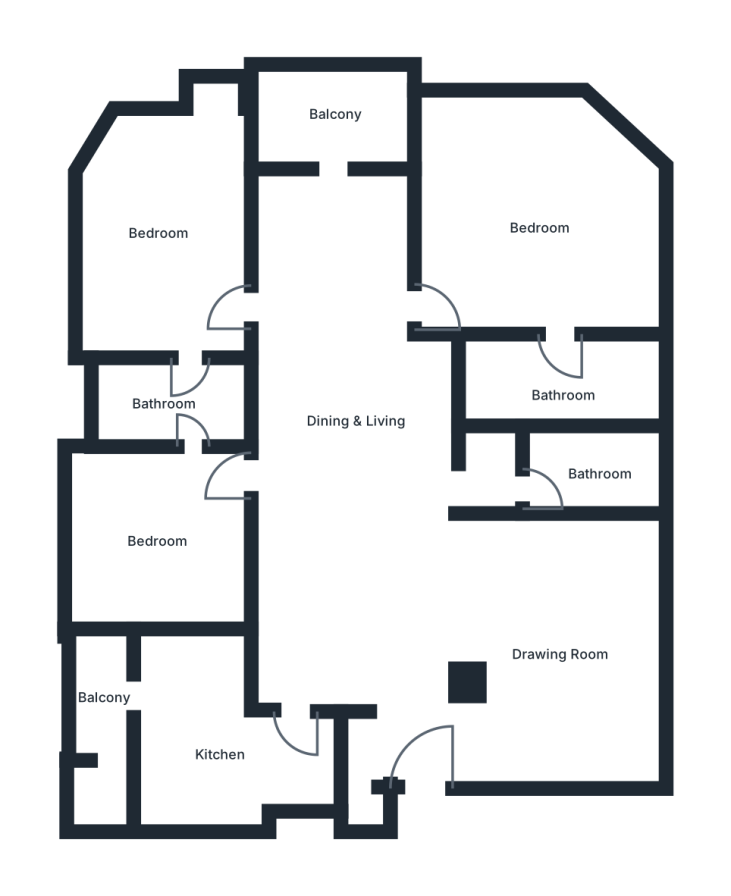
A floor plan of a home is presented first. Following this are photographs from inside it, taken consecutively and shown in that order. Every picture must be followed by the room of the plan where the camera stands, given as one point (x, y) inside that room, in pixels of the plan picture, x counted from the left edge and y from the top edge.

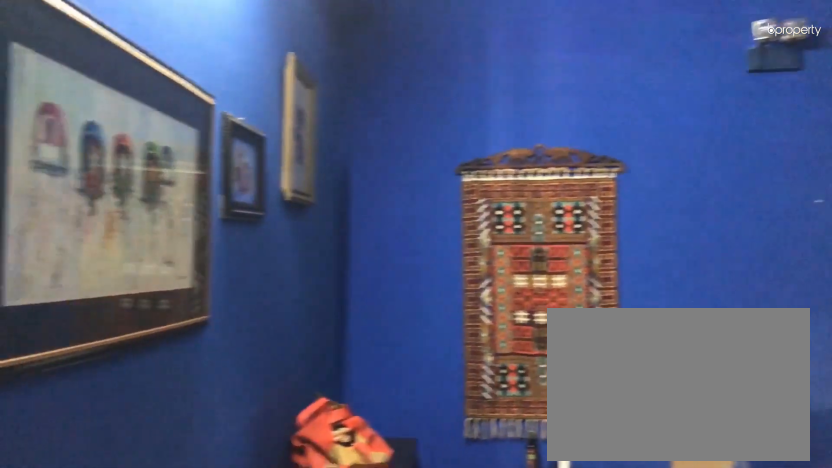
(165, 546)
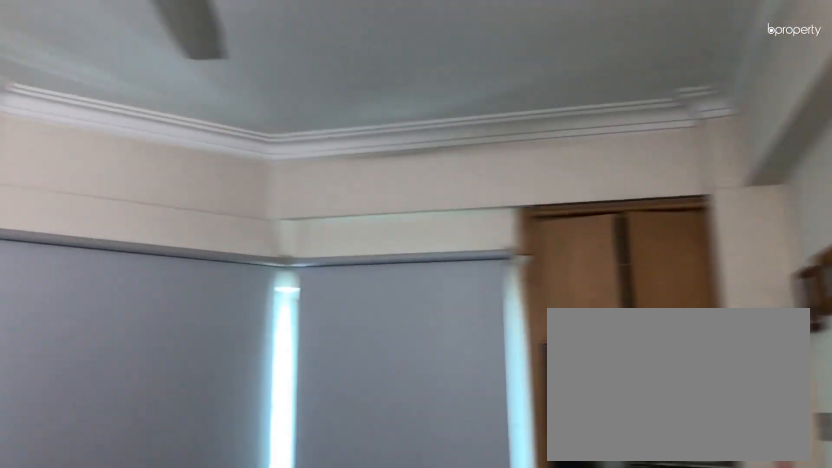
(159, 234)
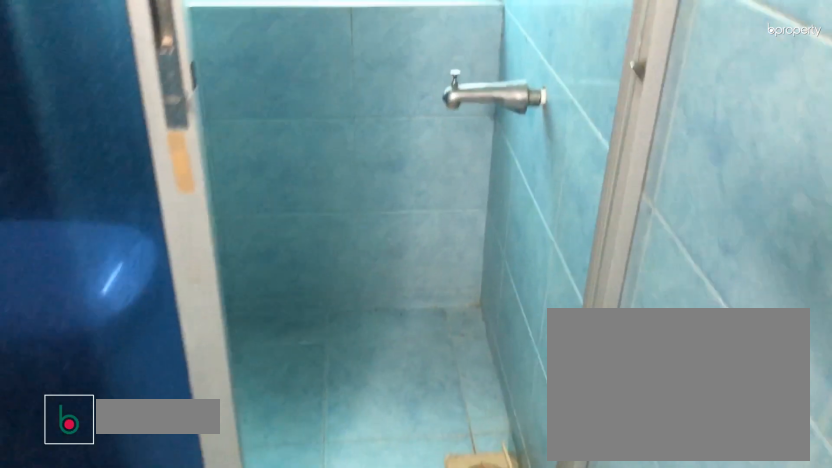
(165, 395)
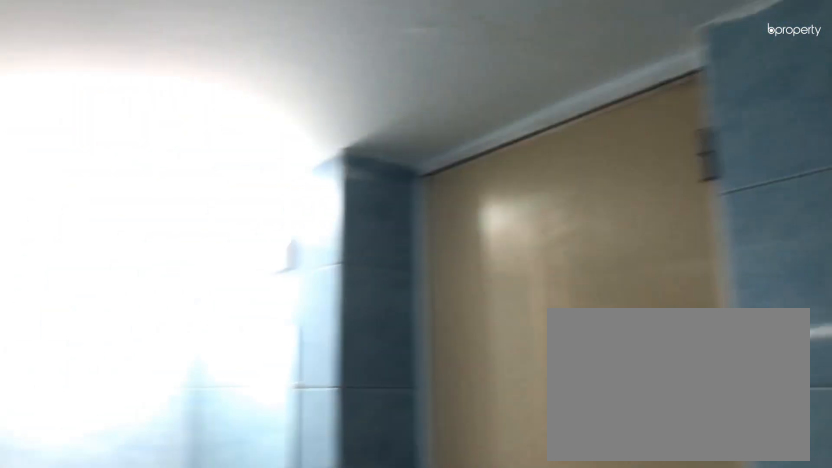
(165, 395)
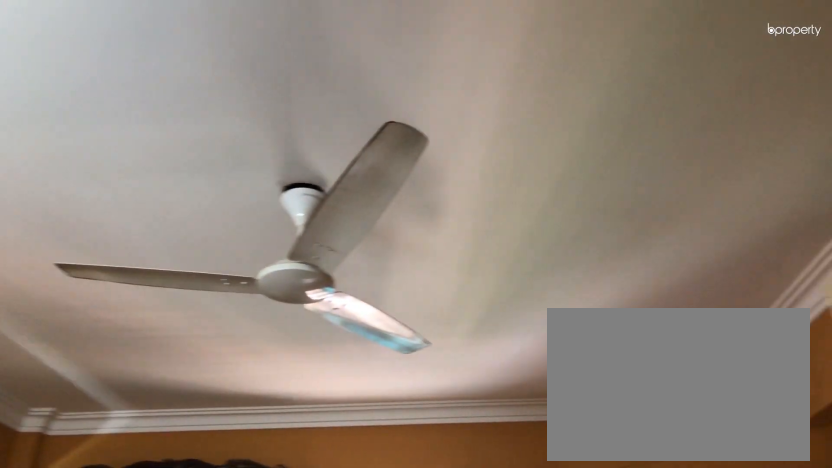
(538, 220)
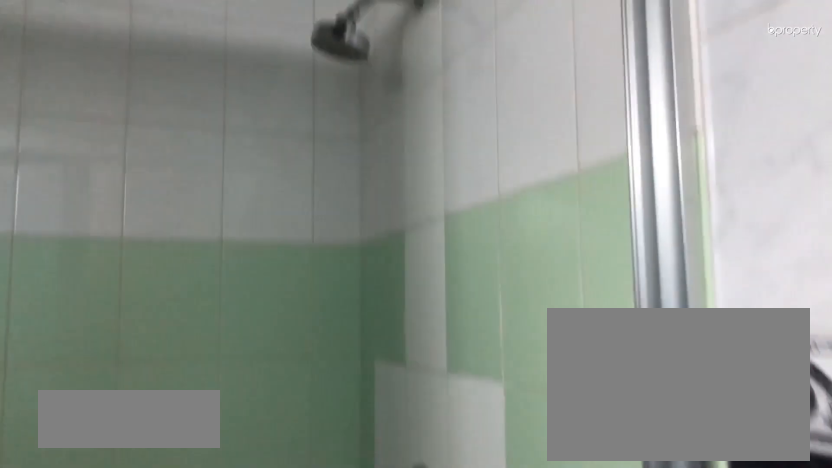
(556, 380)
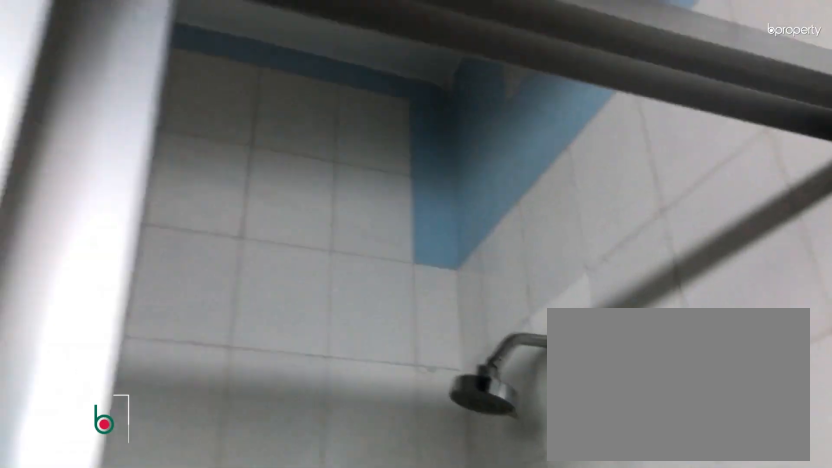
(556, 380)
